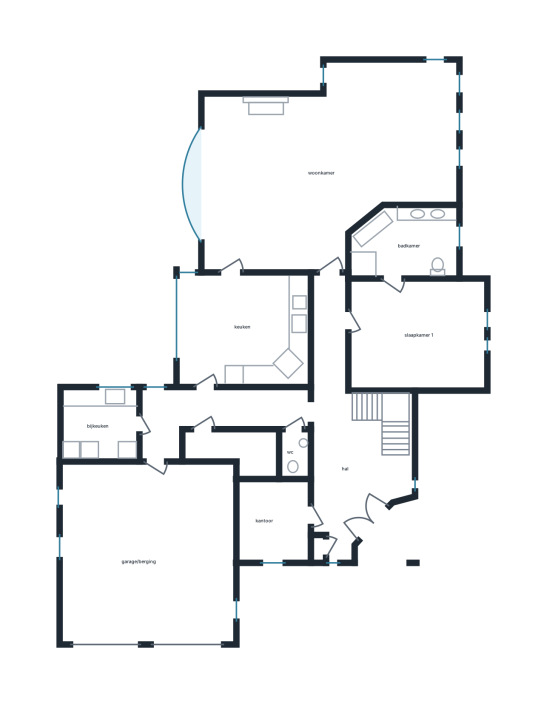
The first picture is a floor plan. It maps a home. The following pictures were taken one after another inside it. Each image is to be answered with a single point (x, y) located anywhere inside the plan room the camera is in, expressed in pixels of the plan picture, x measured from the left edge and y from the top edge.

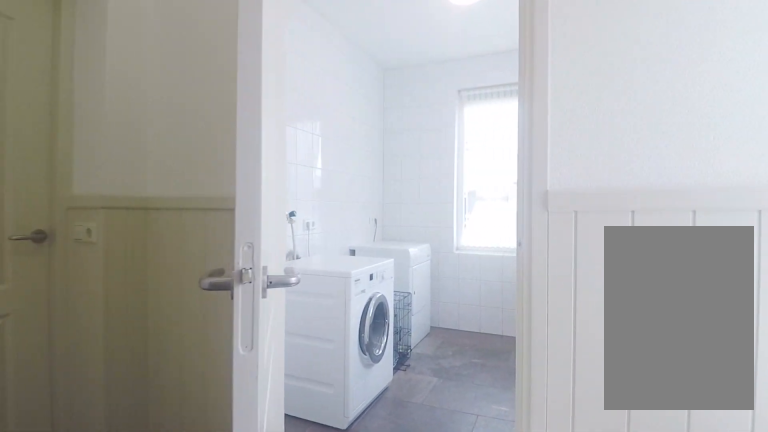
(212, 414)
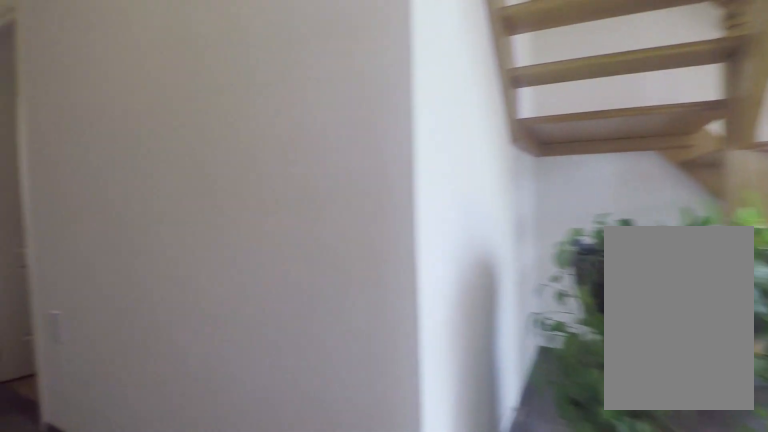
(345, 435)
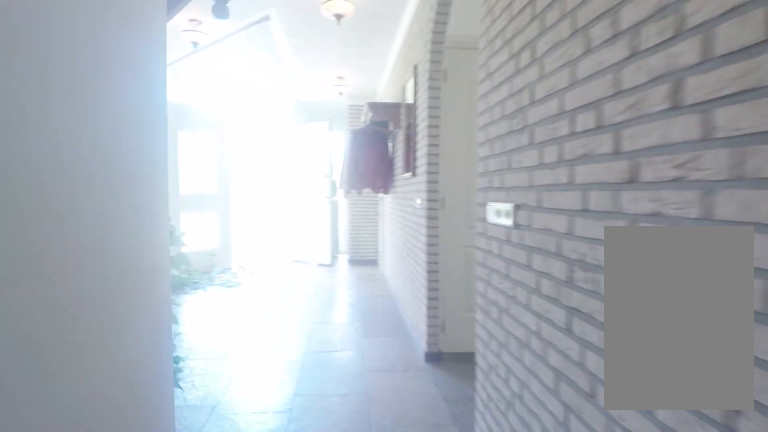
(345, 435)
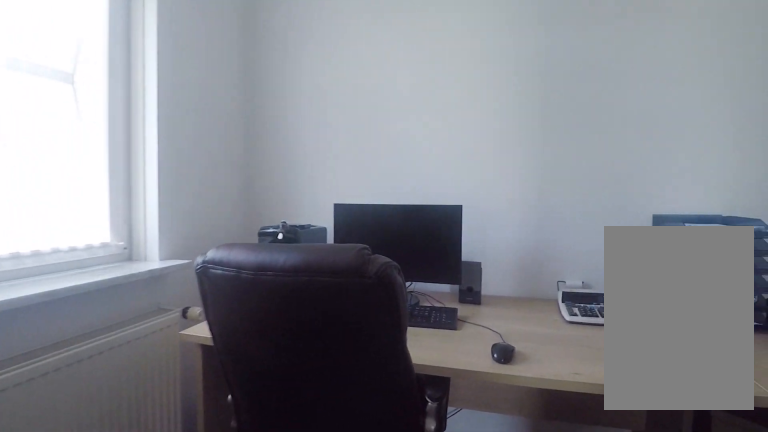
(272, 521)
